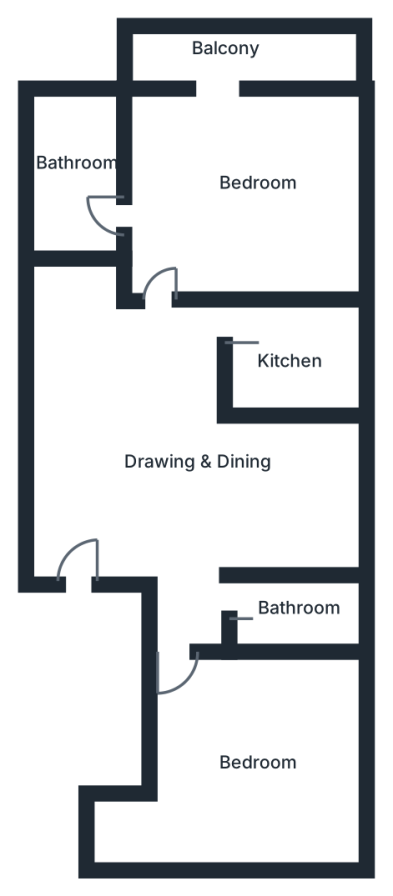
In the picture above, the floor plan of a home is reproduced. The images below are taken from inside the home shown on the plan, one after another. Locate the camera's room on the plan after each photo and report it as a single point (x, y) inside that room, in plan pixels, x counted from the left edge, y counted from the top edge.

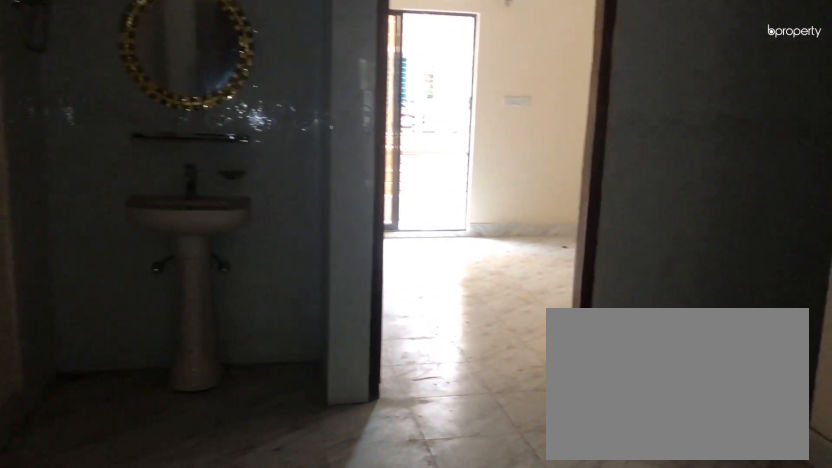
(176, 469)
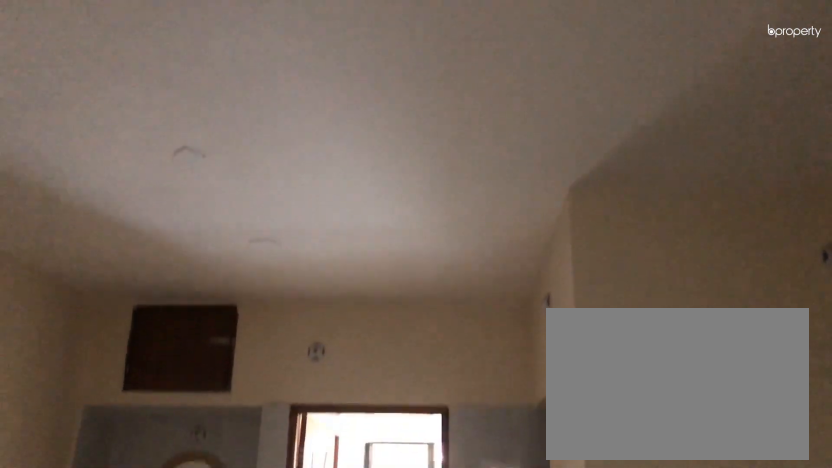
(176, 469)
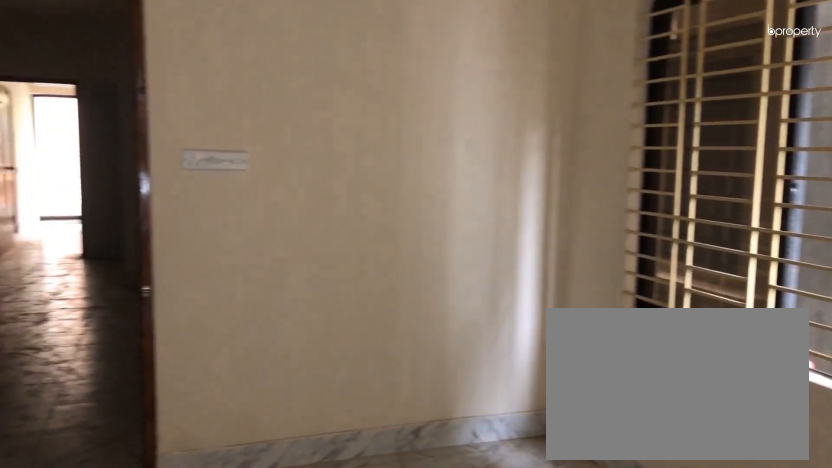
(254, 780)
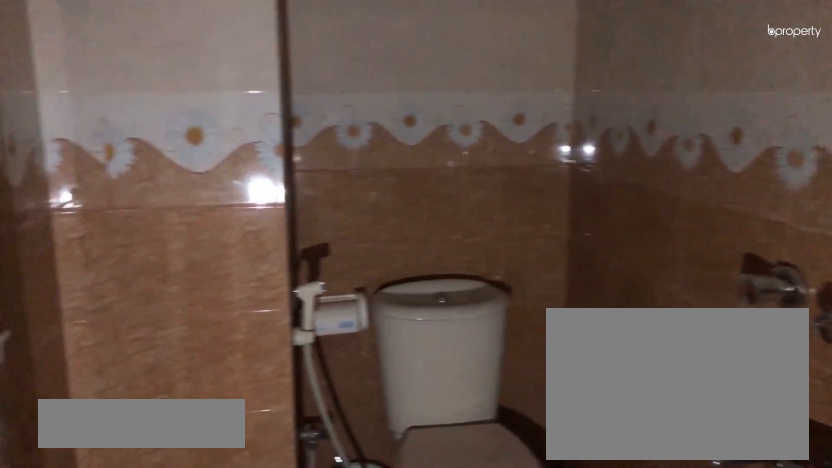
(306, 618)
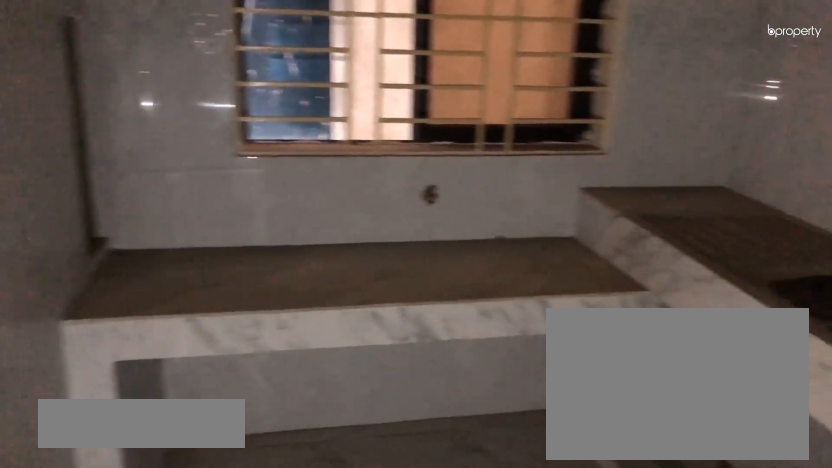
(294, 358)
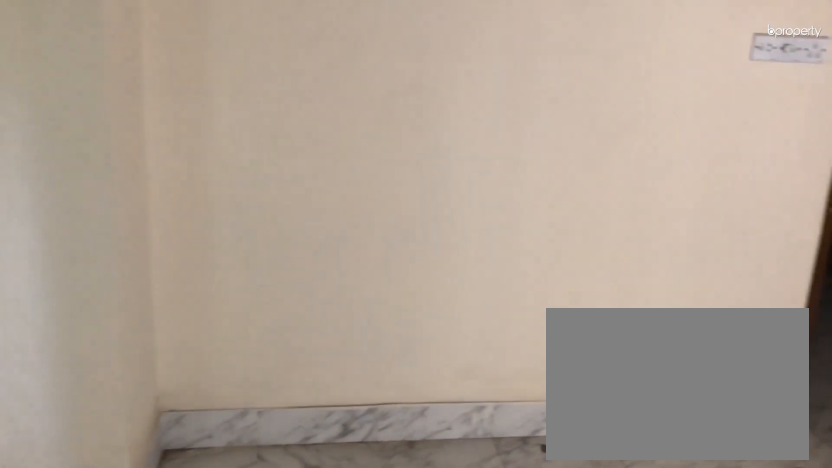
(250, 197)
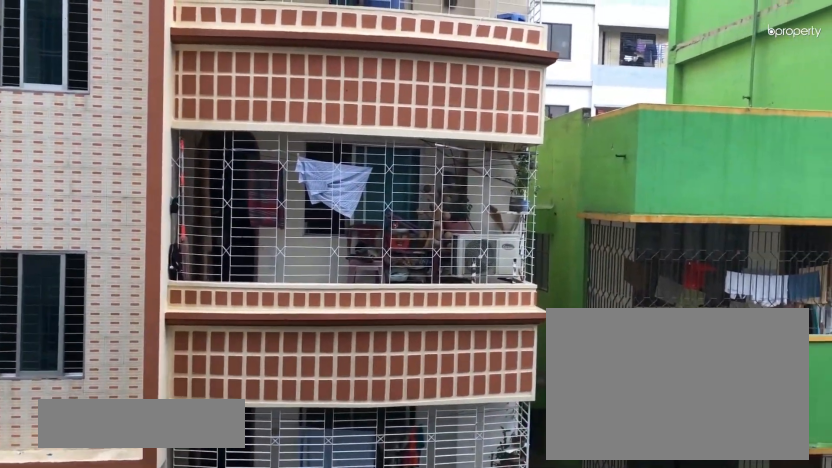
(220, 49)
